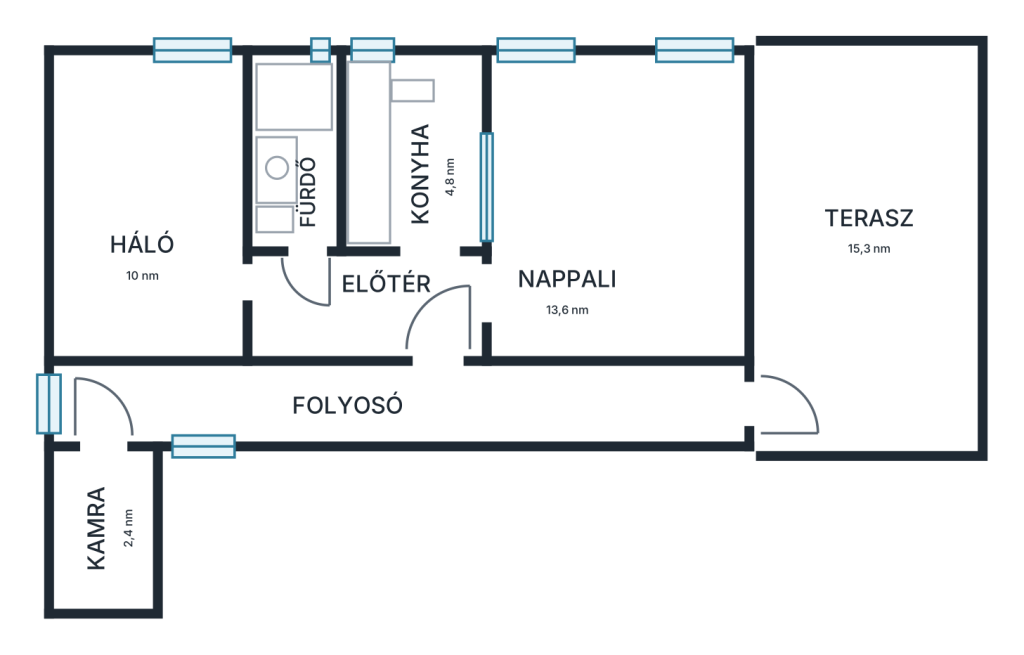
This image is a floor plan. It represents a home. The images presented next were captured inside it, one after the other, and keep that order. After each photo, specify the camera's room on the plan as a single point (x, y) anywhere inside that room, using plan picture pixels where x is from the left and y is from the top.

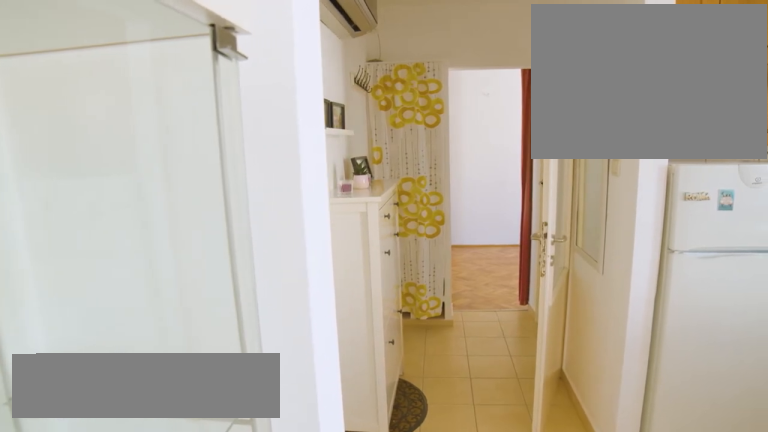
(377, 296)
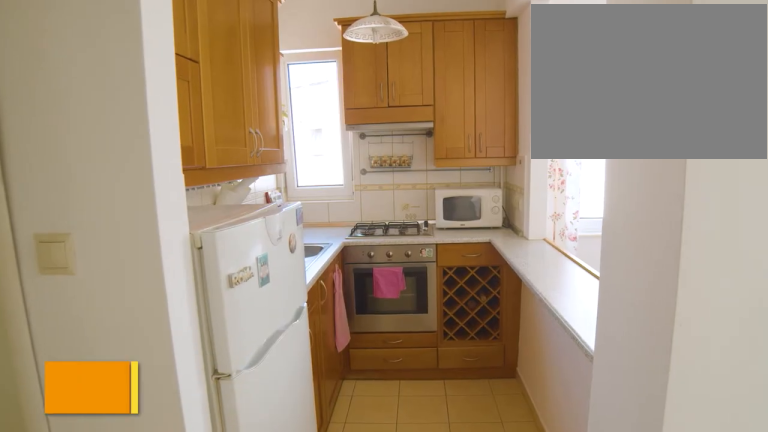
(411, 150)
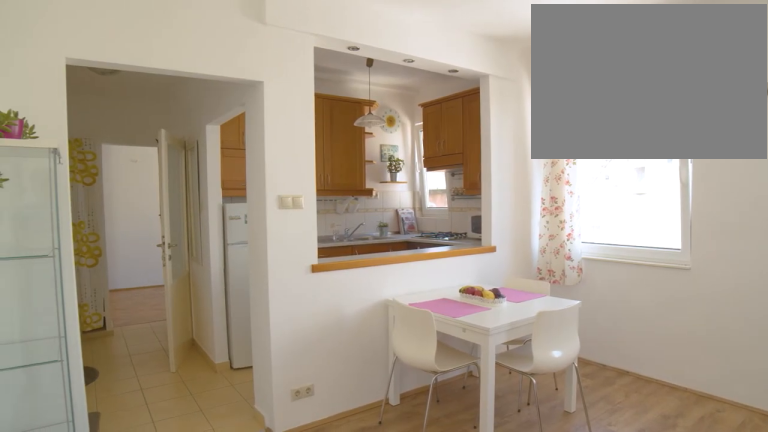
(613, 199)
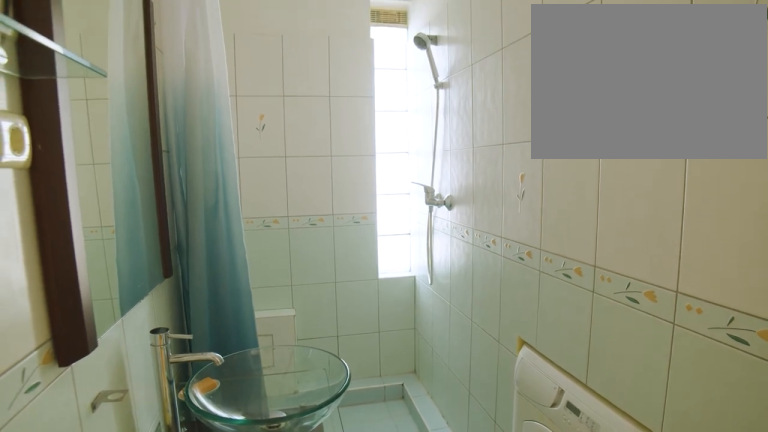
(291, 150)
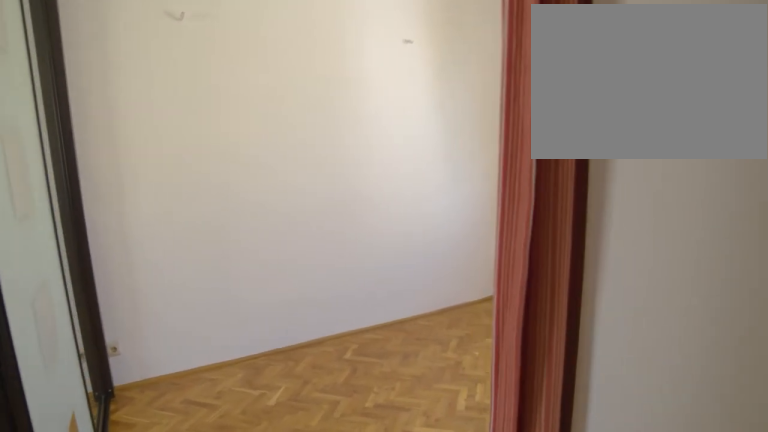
(145, 197)
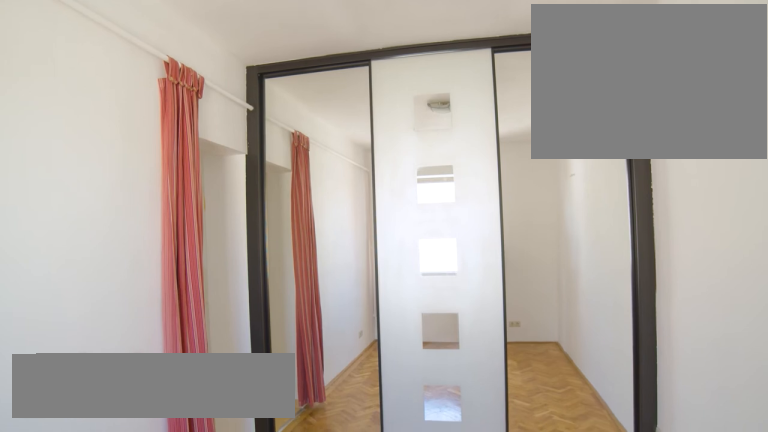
(145, 197)
